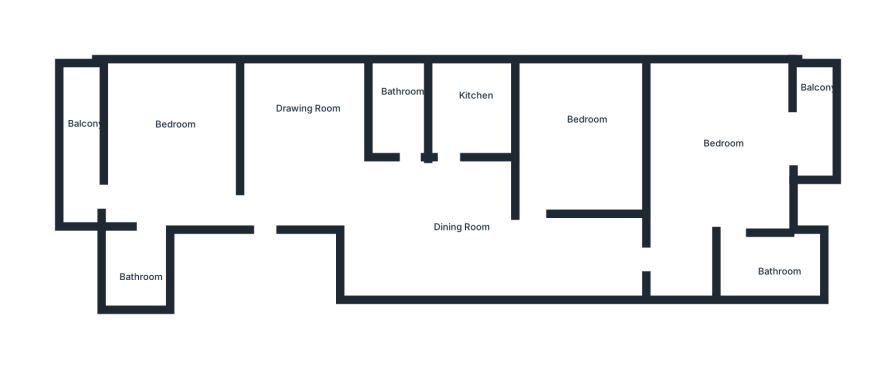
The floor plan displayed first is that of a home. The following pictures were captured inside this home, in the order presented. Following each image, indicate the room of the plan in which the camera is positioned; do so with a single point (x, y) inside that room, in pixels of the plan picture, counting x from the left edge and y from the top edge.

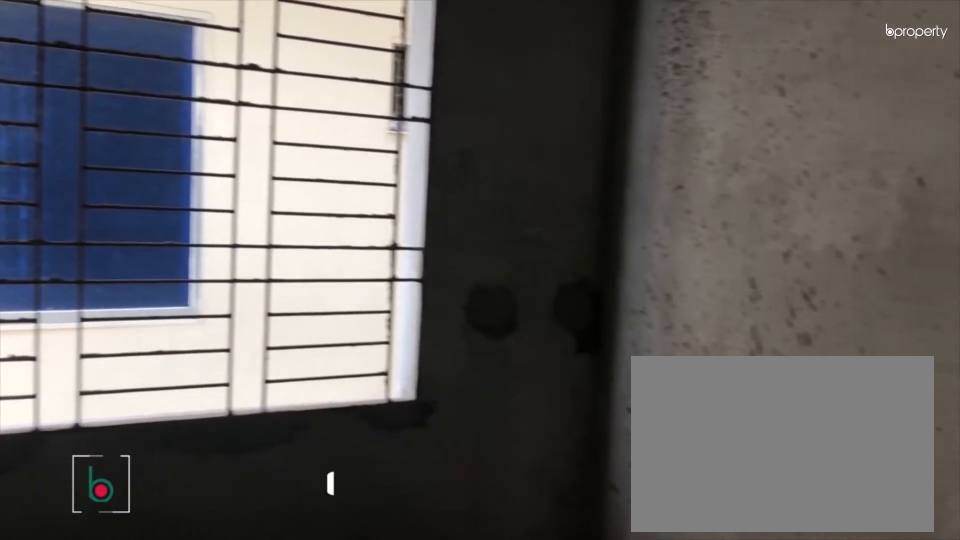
(312, 158)
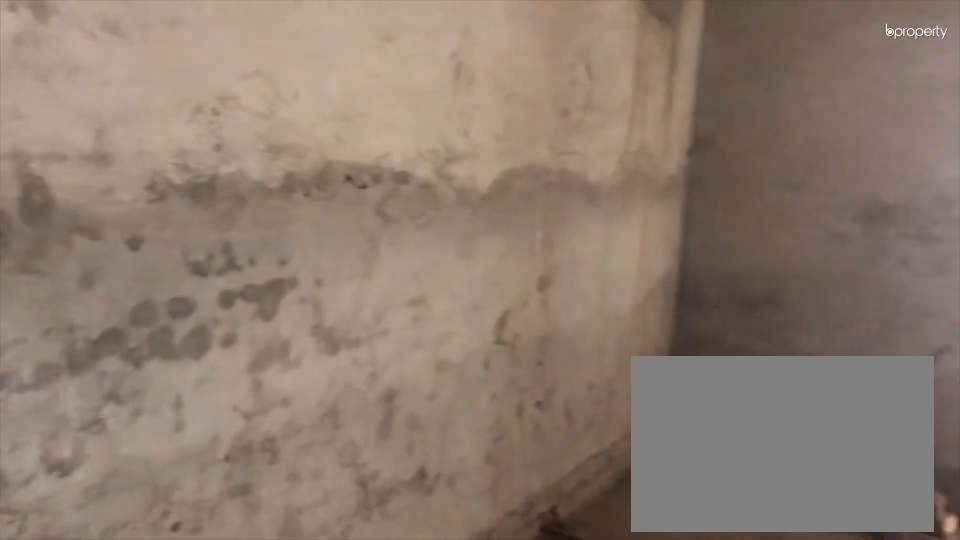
(434, 201)
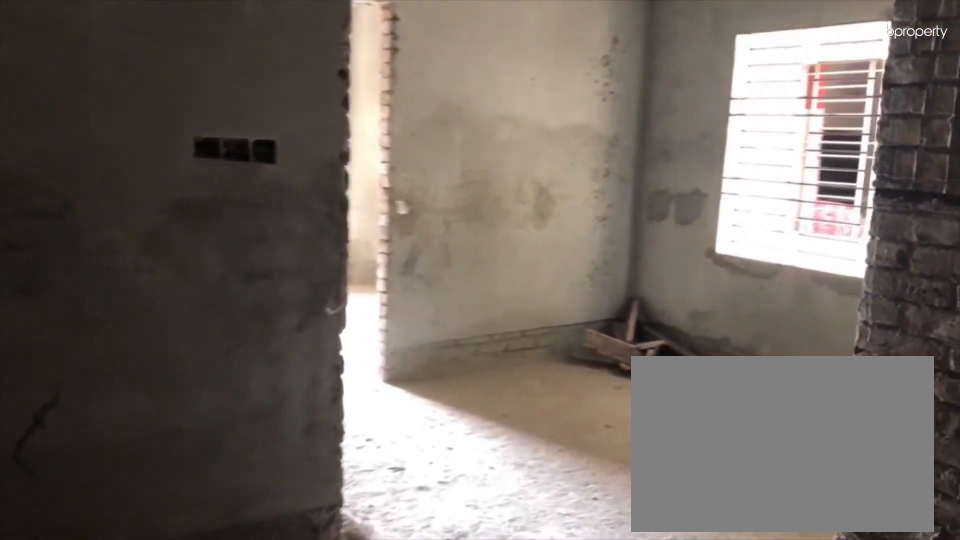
(434, 201)
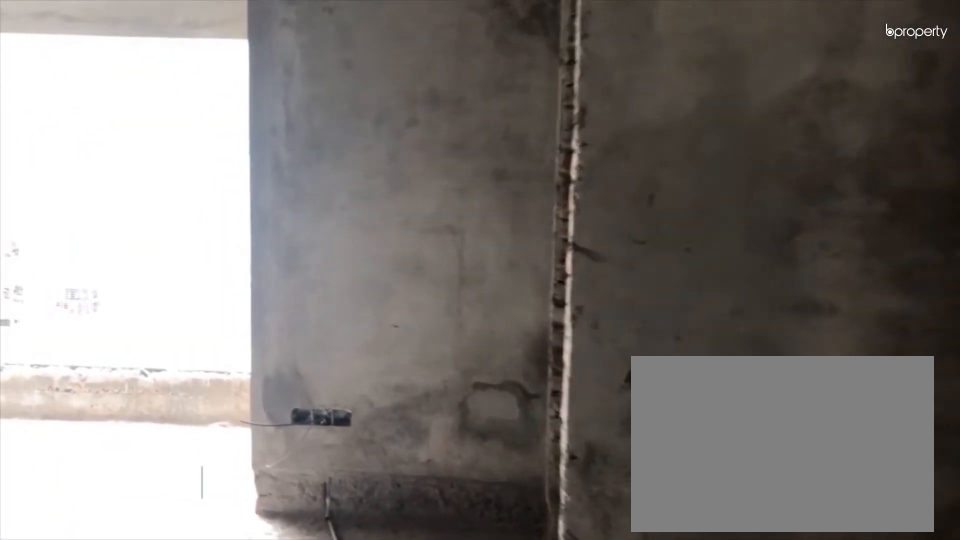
(685, 230)
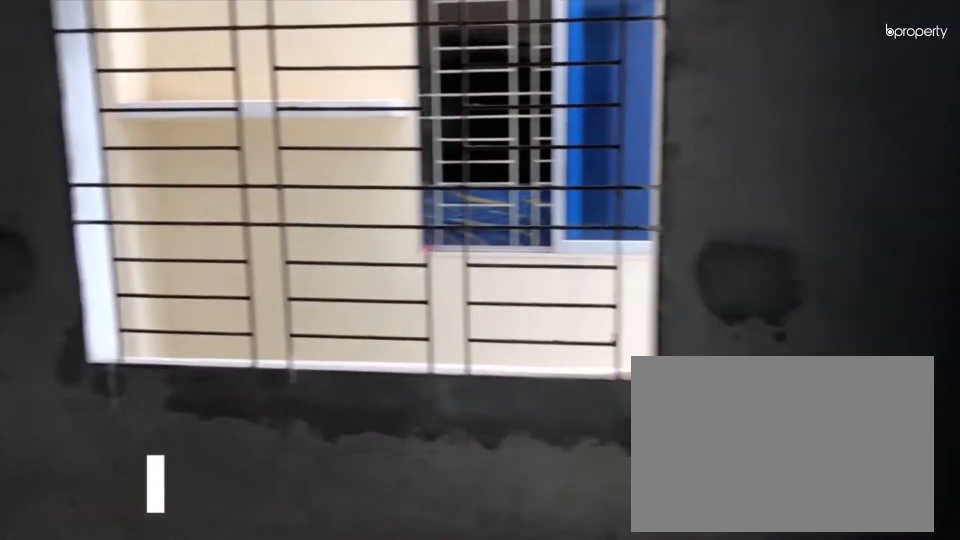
(711, 130)
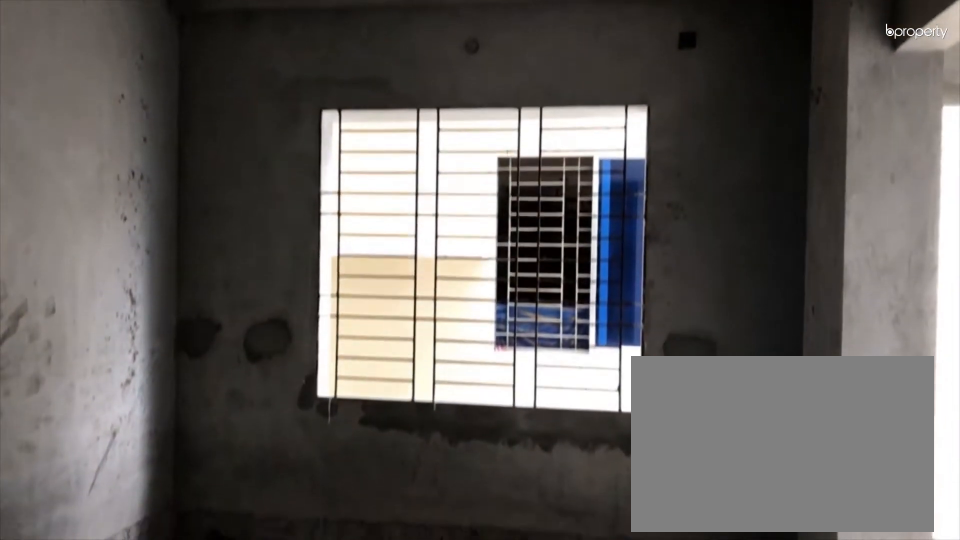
(711, 130)
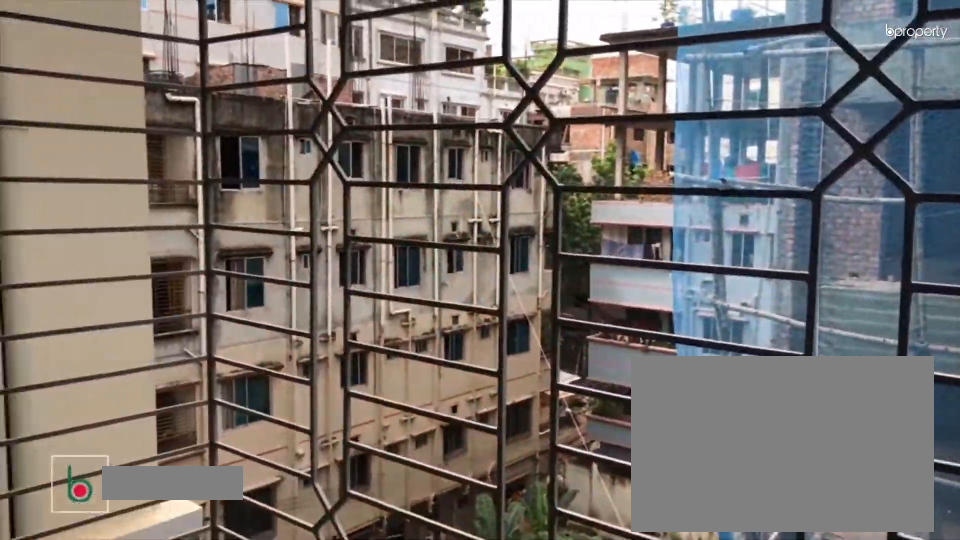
(816, 120)
